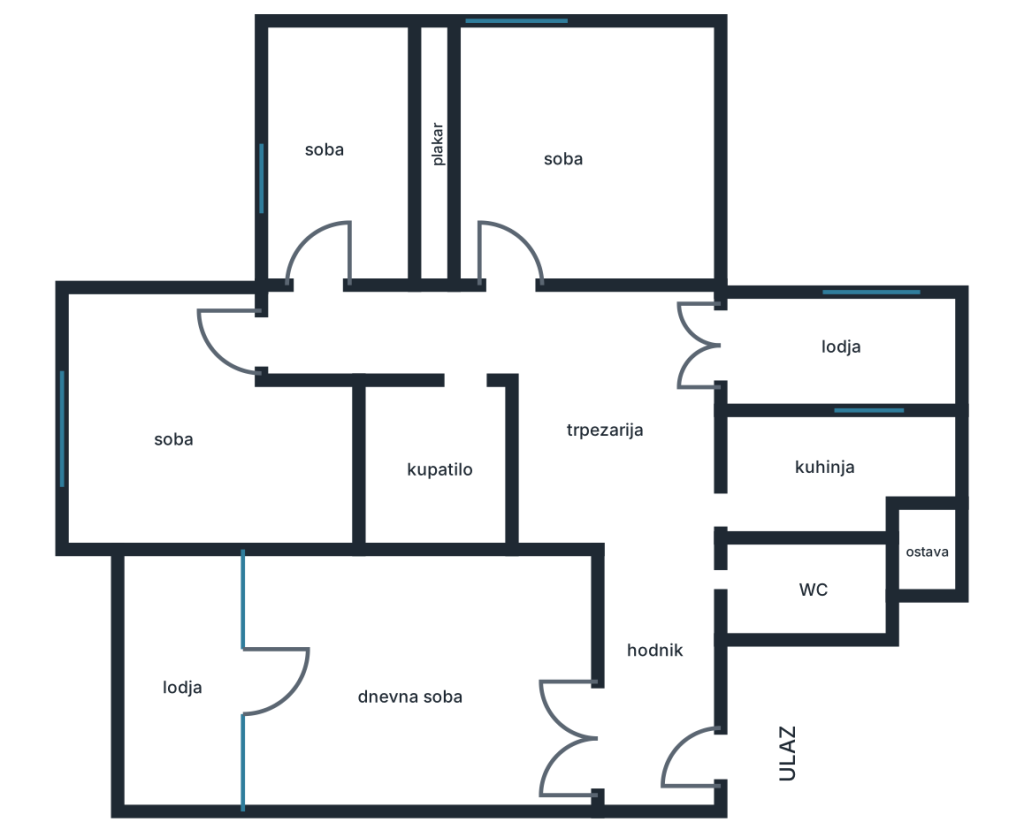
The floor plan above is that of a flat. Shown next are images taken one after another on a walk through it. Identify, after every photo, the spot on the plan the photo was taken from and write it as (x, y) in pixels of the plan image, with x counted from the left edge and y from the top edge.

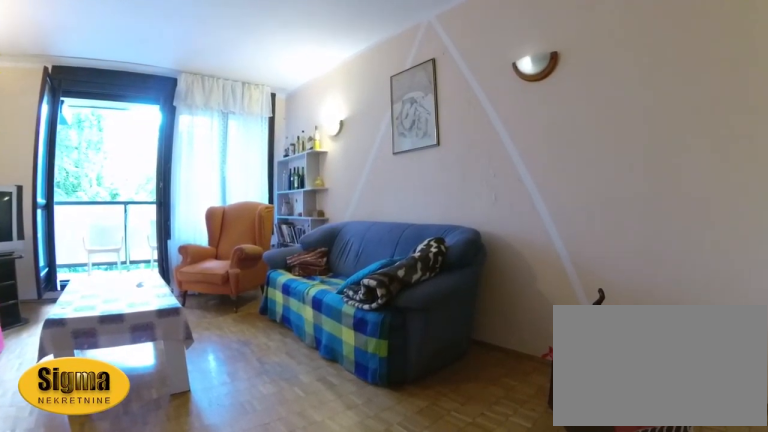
(589, 696)
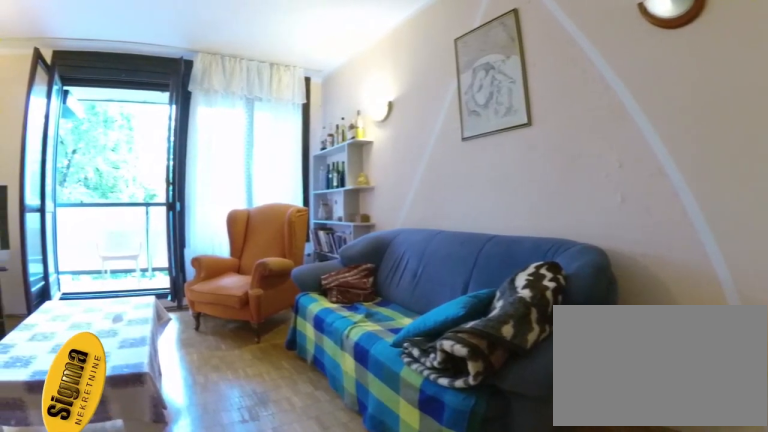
(566, 665)
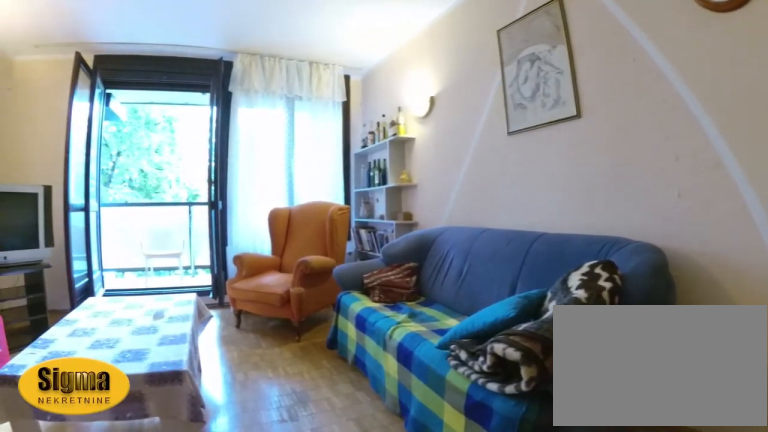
(556, 658)
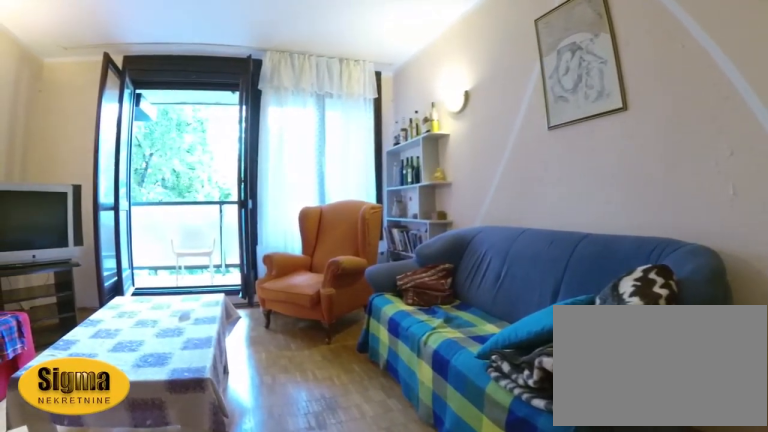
(546, 656)
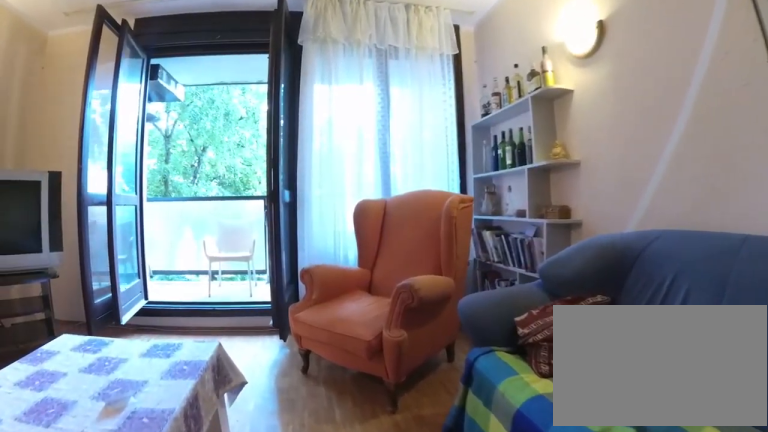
(473, 652)
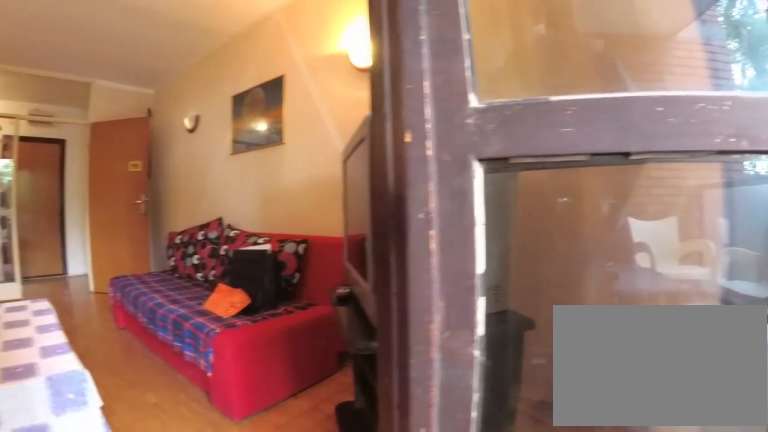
(234, 640)
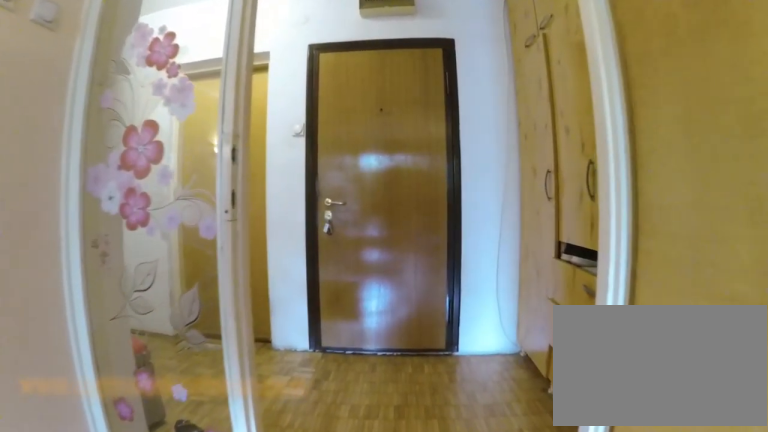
(483, 710)
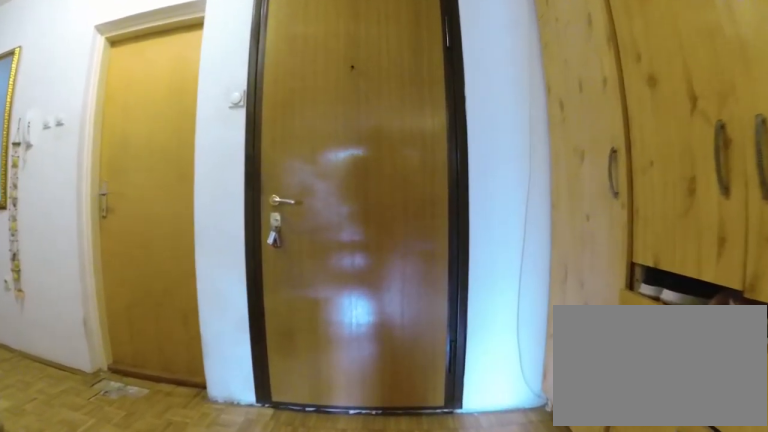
(570, 731)
